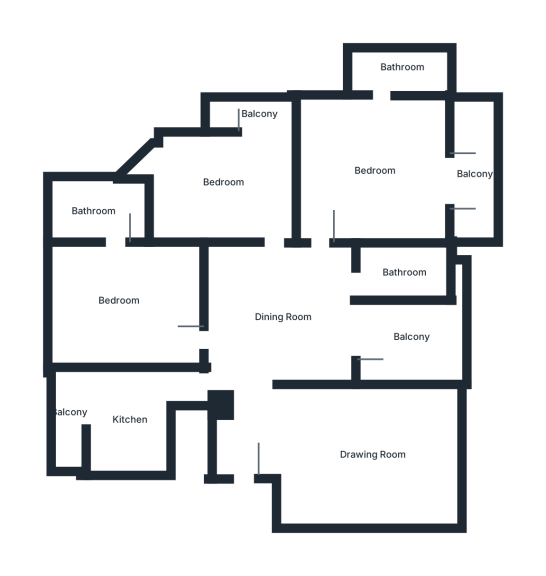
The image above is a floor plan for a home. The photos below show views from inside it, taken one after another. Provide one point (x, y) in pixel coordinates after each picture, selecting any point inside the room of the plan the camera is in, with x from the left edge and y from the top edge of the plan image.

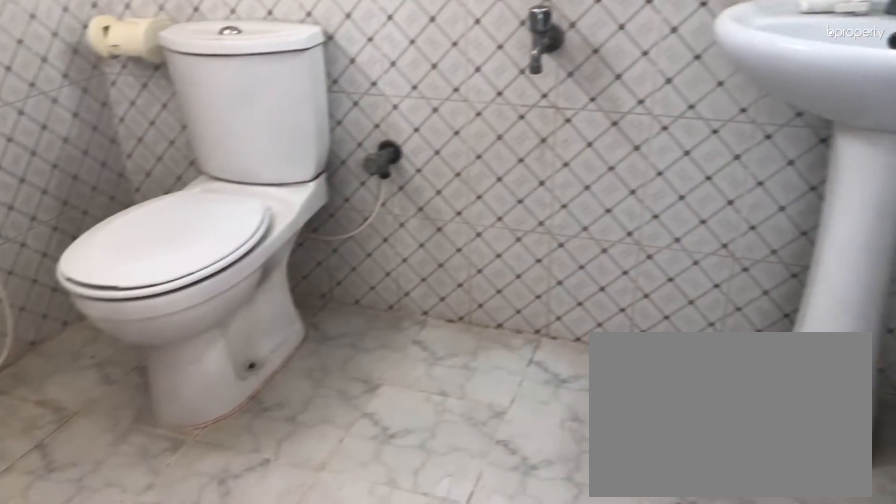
(92, 214)
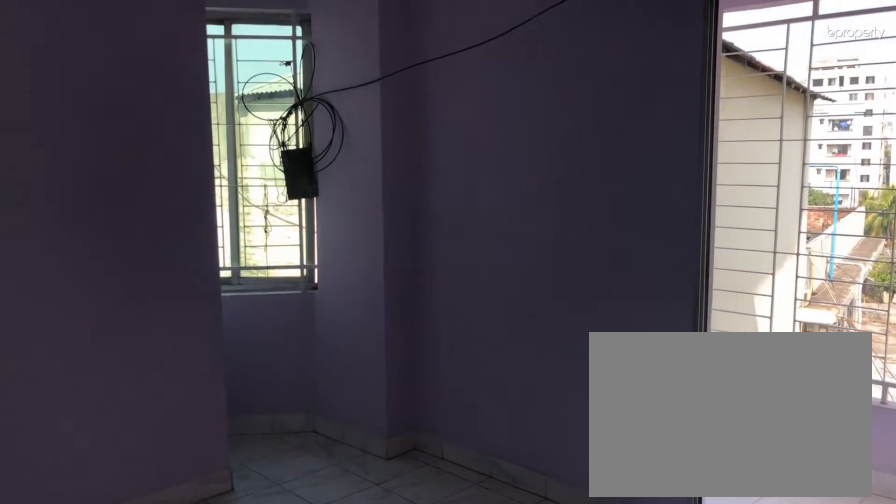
(224, 183)
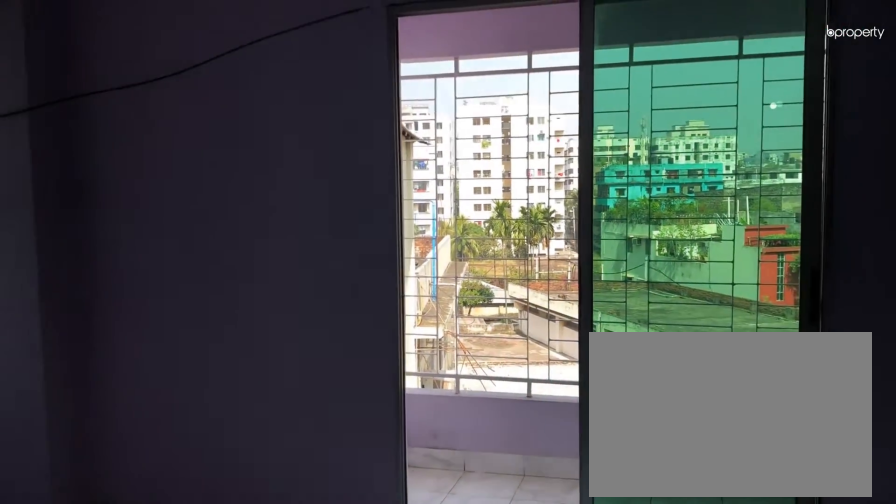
(224, 183)
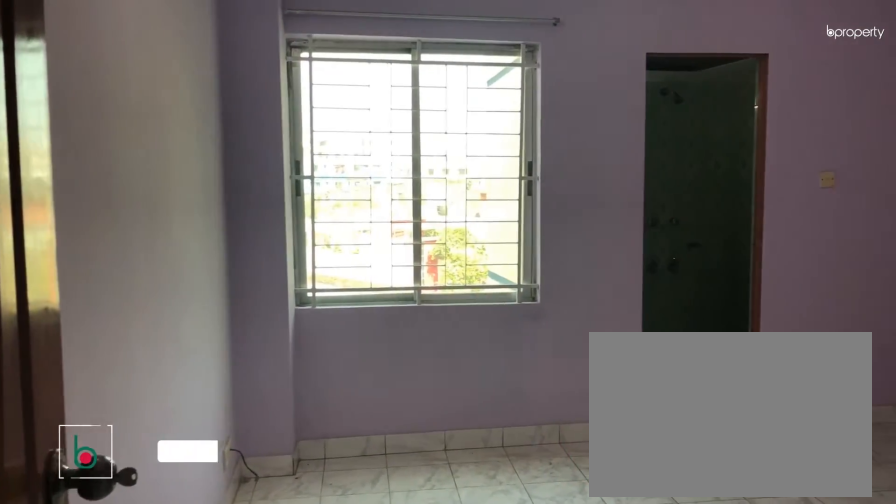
(371, 168)
